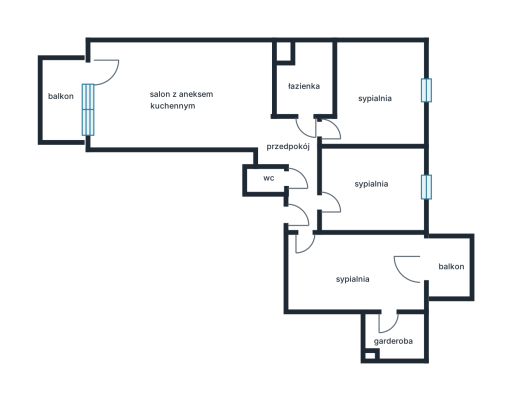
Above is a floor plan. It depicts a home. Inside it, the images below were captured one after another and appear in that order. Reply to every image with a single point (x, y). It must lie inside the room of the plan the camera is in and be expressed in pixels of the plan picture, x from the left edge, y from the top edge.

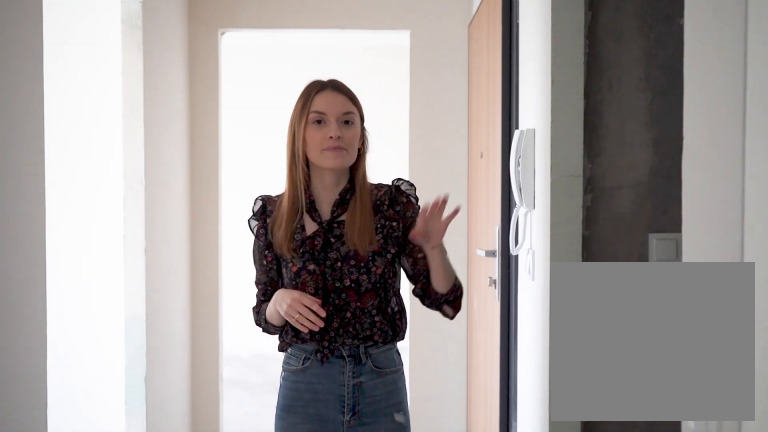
(297, 166)
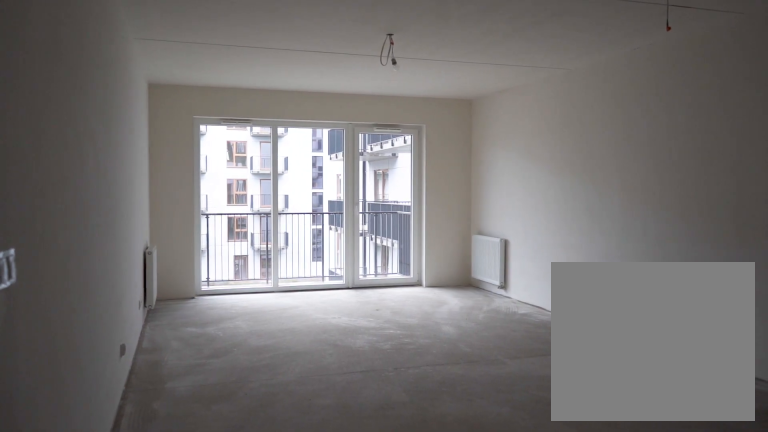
(181, 95)
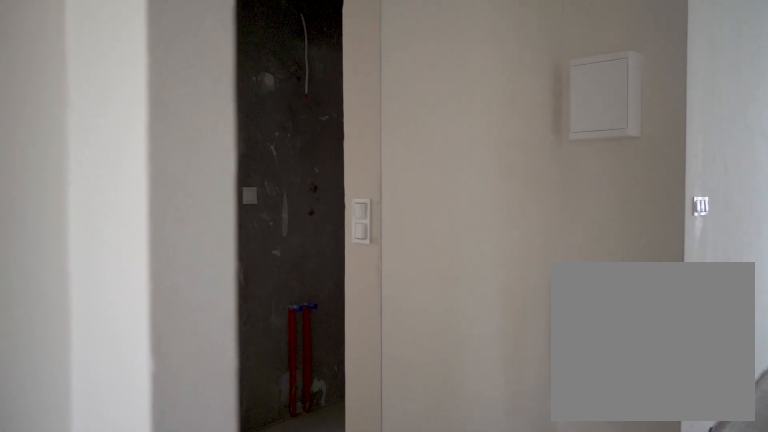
(297, 166)
